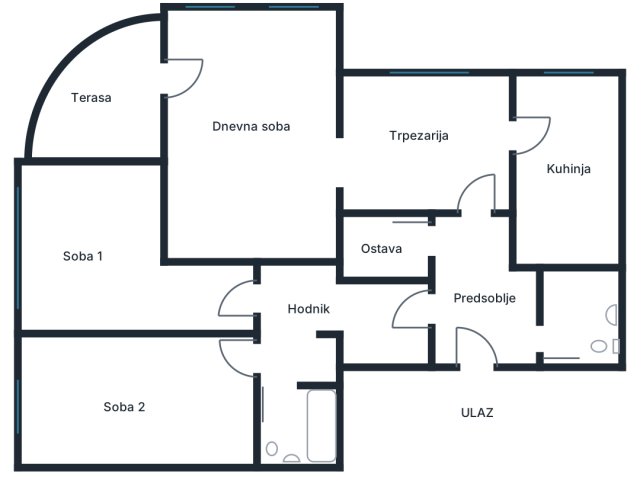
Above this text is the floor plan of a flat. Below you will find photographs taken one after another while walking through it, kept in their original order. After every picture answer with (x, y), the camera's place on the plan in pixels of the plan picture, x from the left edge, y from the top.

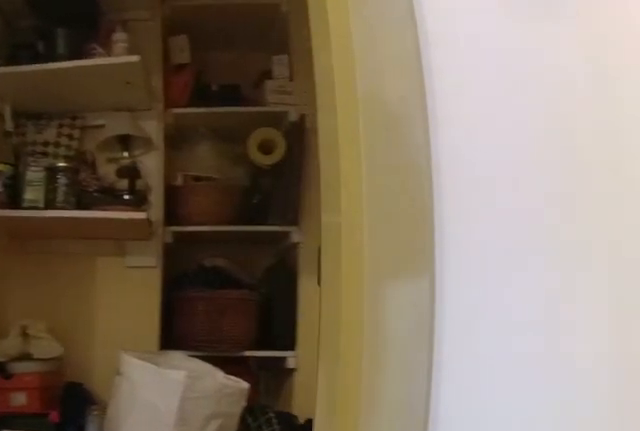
(463, 217)
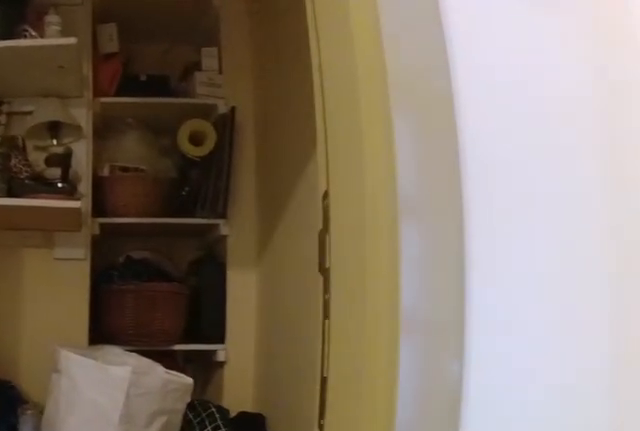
(460, 221)
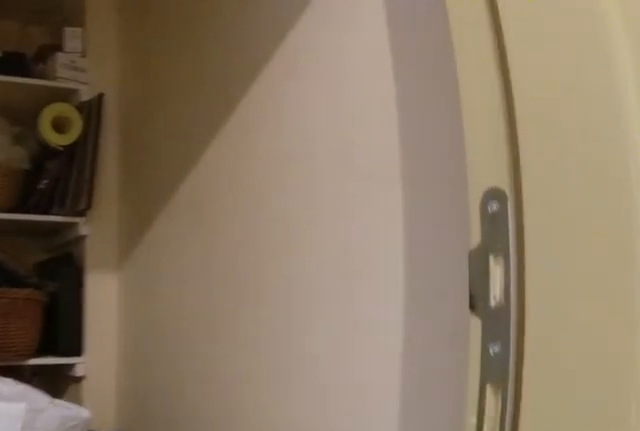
(452, 238)
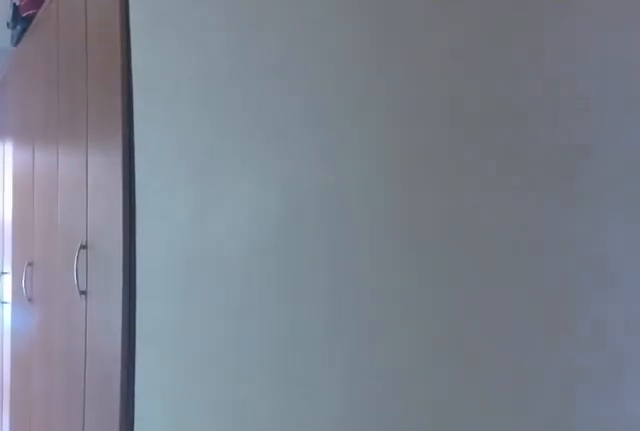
(424, 319)
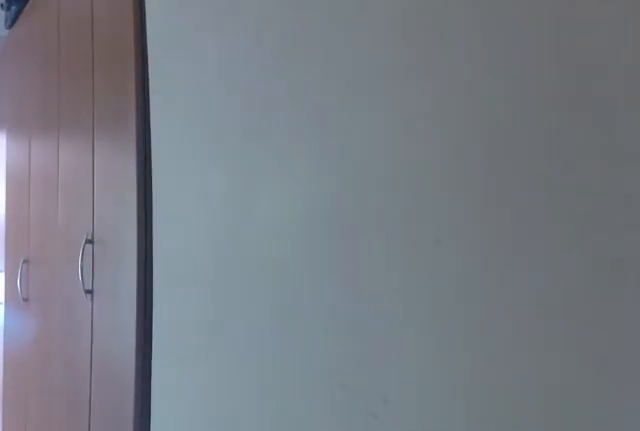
(416, 318)
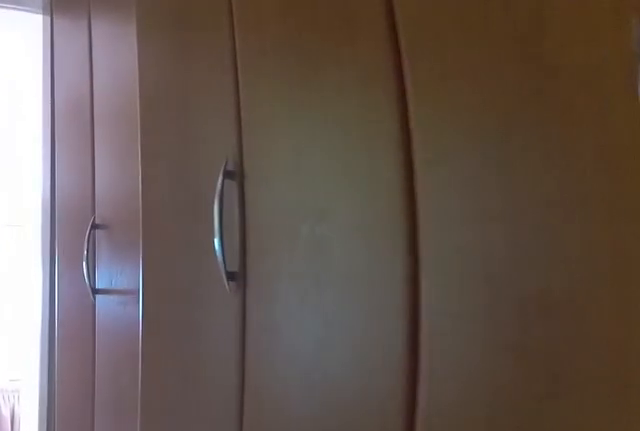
(360, 310)
